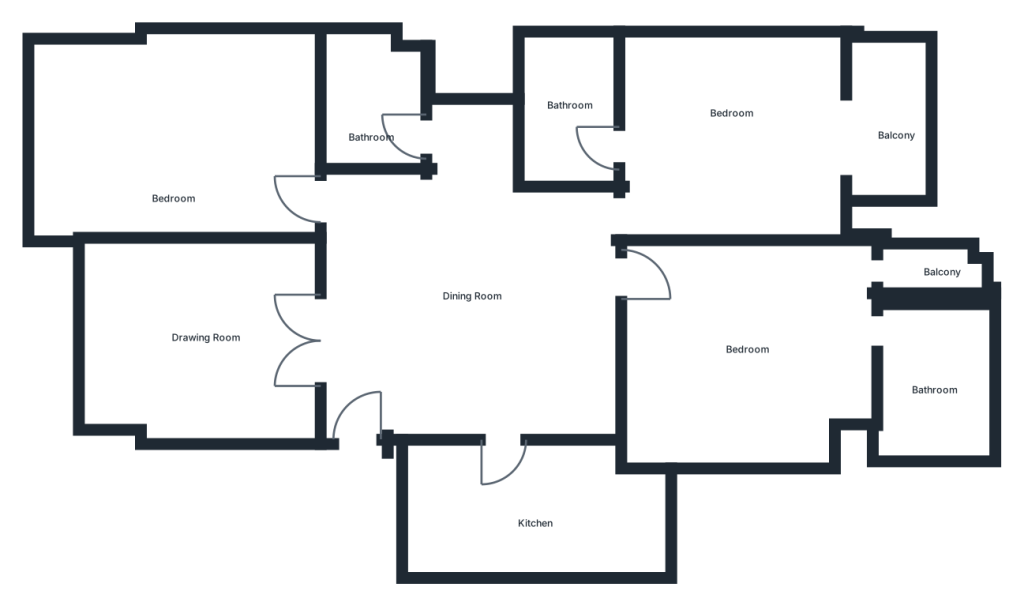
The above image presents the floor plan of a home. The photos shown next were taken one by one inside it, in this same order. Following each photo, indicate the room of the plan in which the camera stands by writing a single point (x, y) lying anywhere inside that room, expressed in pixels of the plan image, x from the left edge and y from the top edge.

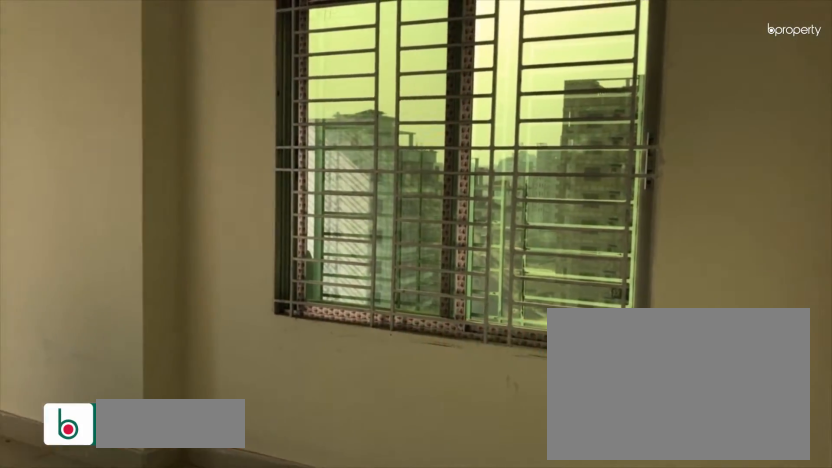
(172, 150)
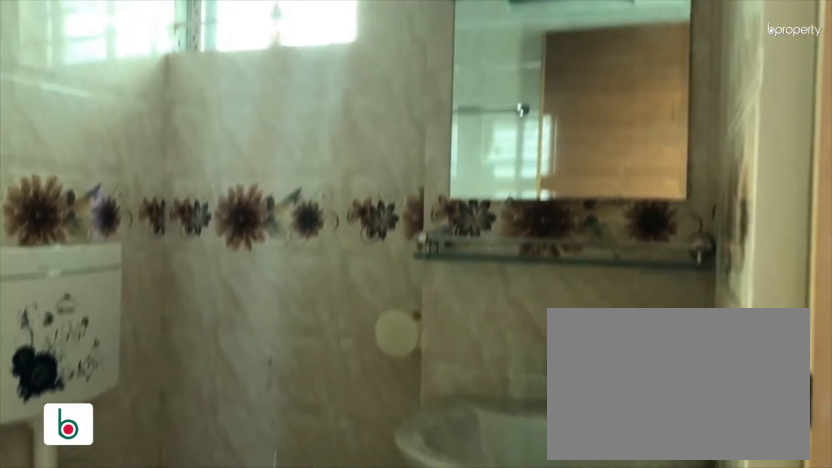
(371, 100)
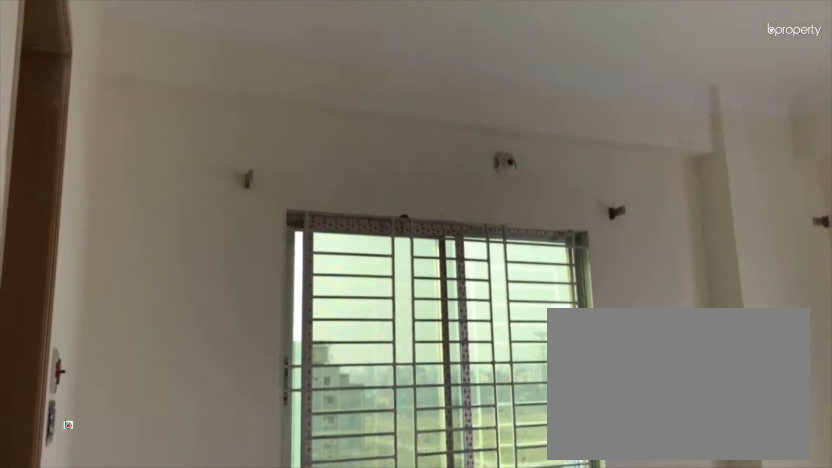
(731, 146)
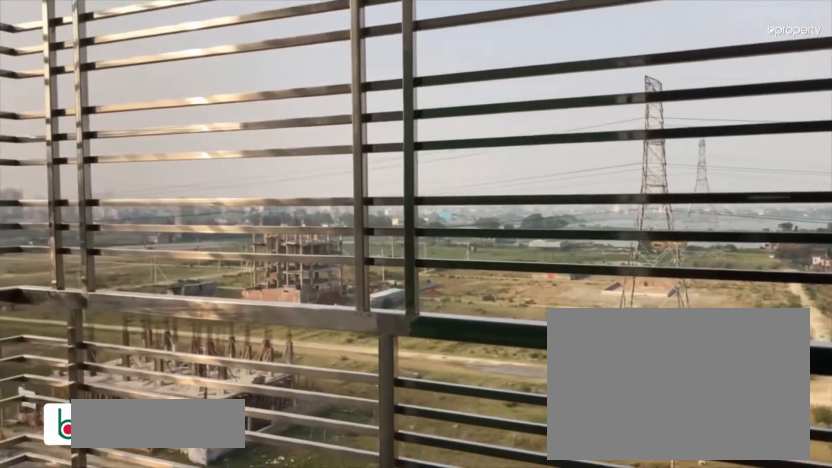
(902, 133)
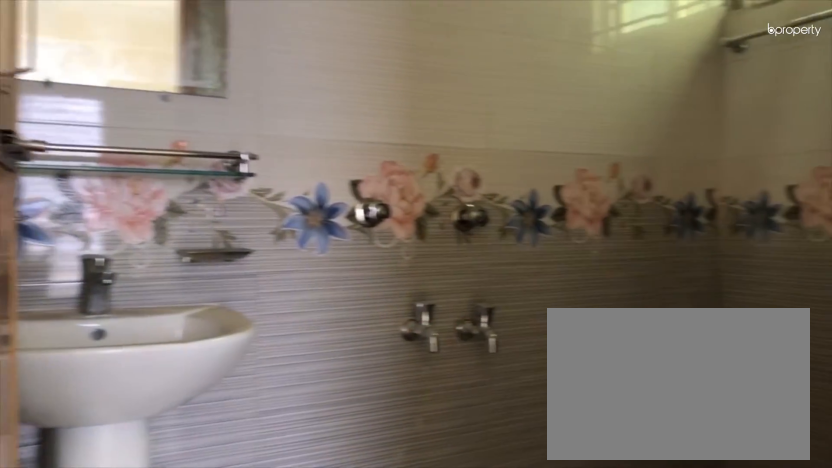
(575, 114)
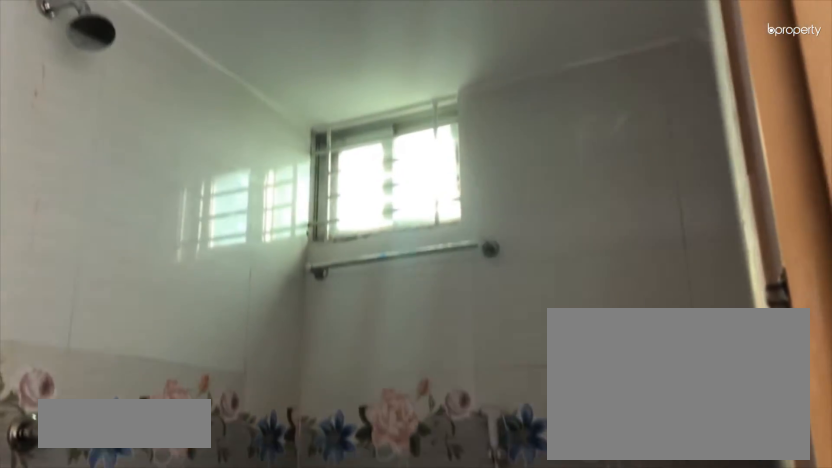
(575, 114)
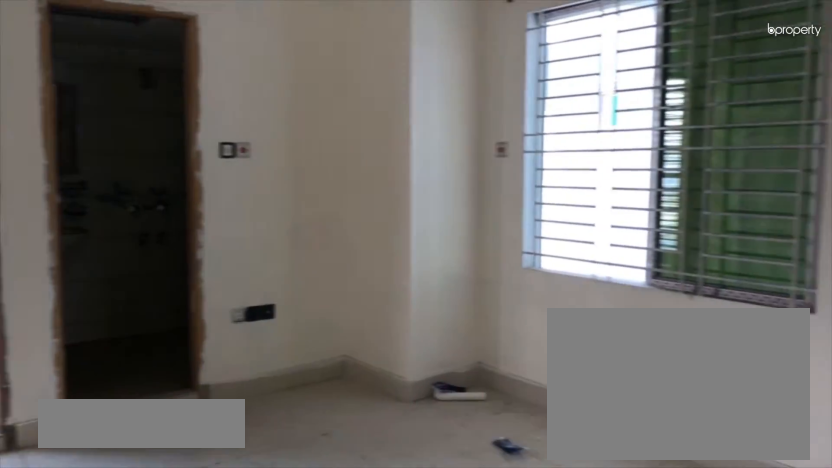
(764, 359)
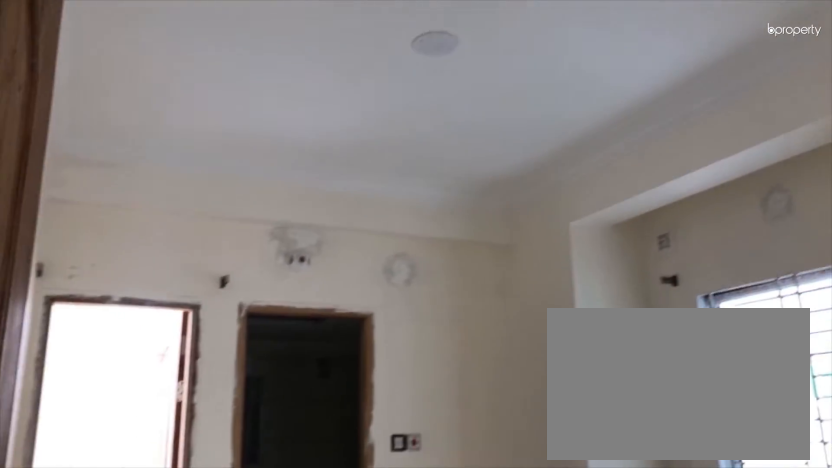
(764, 359)
